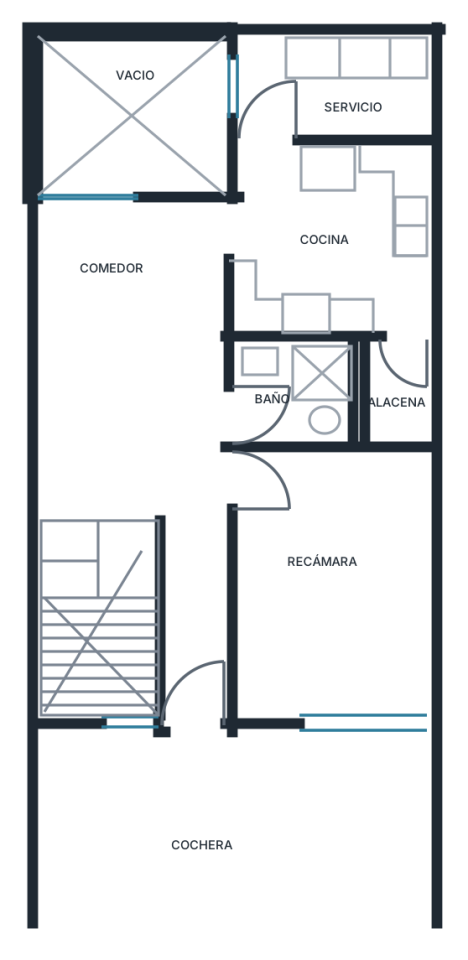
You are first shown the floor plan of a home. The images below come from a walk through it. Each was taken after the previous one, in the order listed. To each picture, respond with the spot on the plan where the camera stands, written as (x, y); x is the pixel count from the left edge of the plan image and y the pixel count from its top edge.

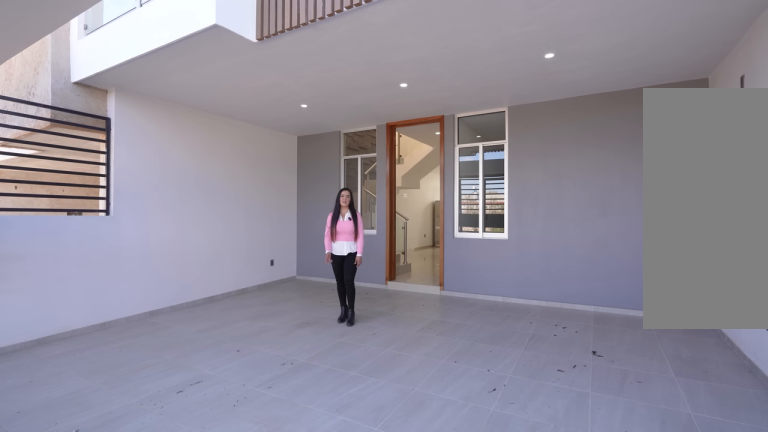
(401, 935)
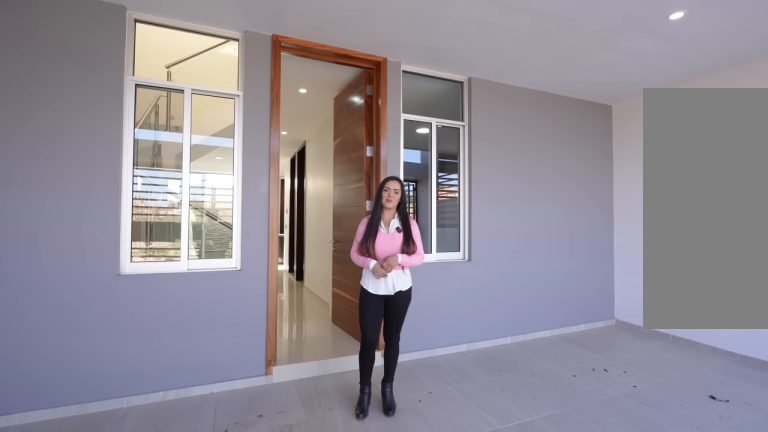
(178, 926)
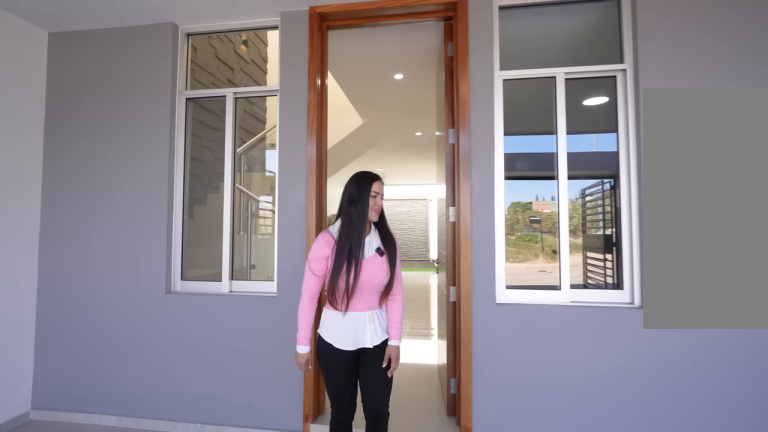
(178, 926)
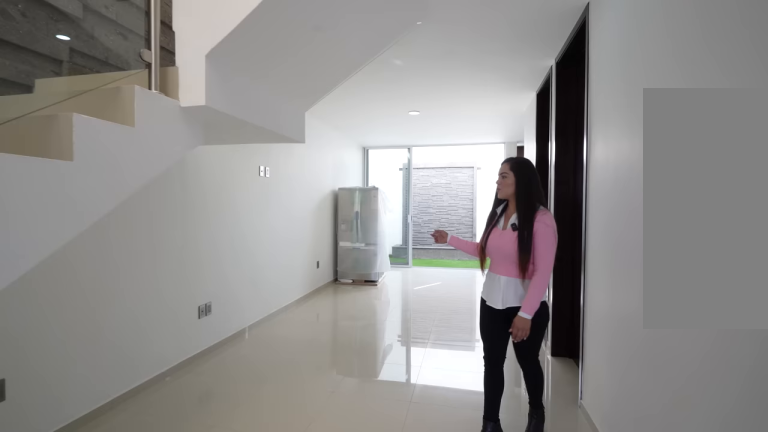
(188, 703)
